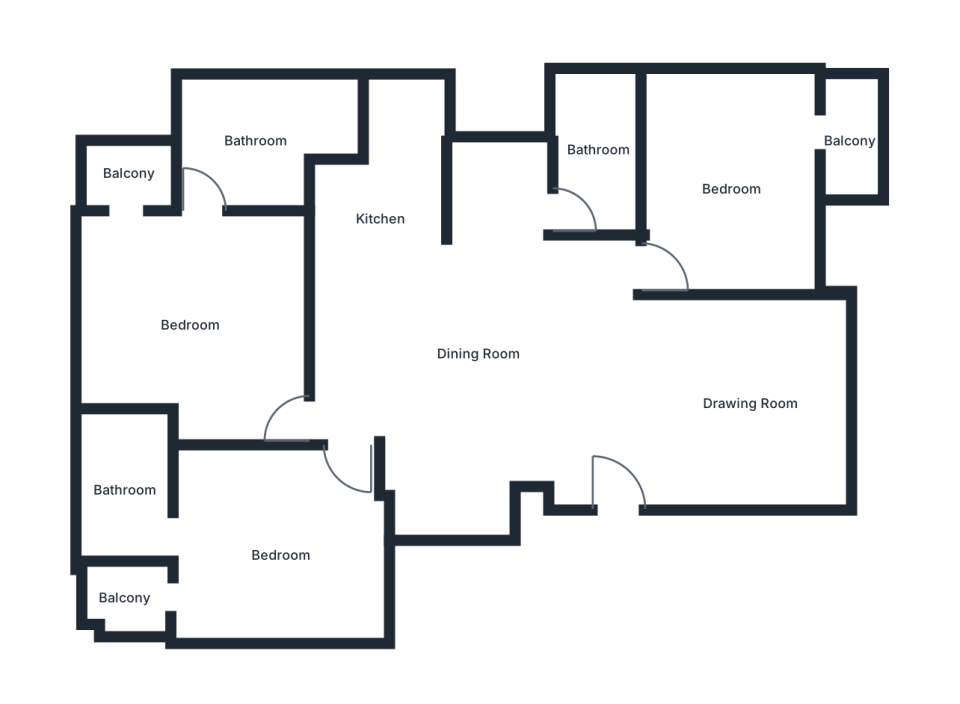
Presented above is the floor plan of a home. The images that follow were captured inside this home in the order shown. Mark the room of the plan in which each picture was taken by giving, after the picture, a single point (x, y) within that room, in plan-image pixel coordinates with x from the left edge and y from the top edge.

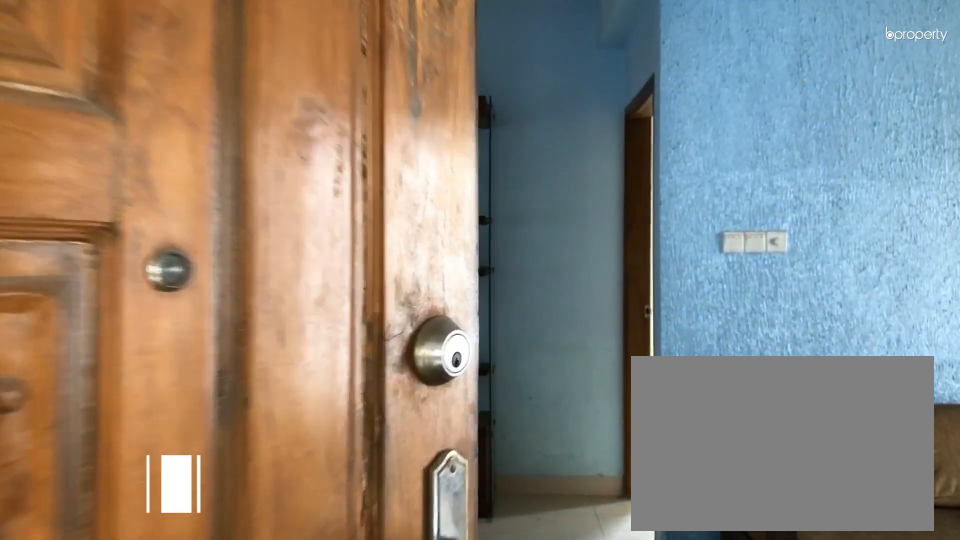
(622, 432)
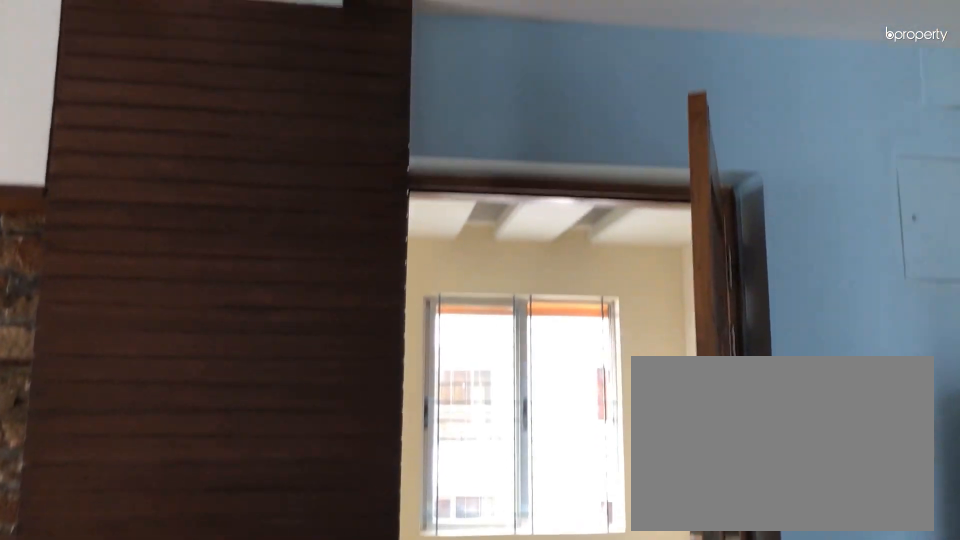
(750, 401)
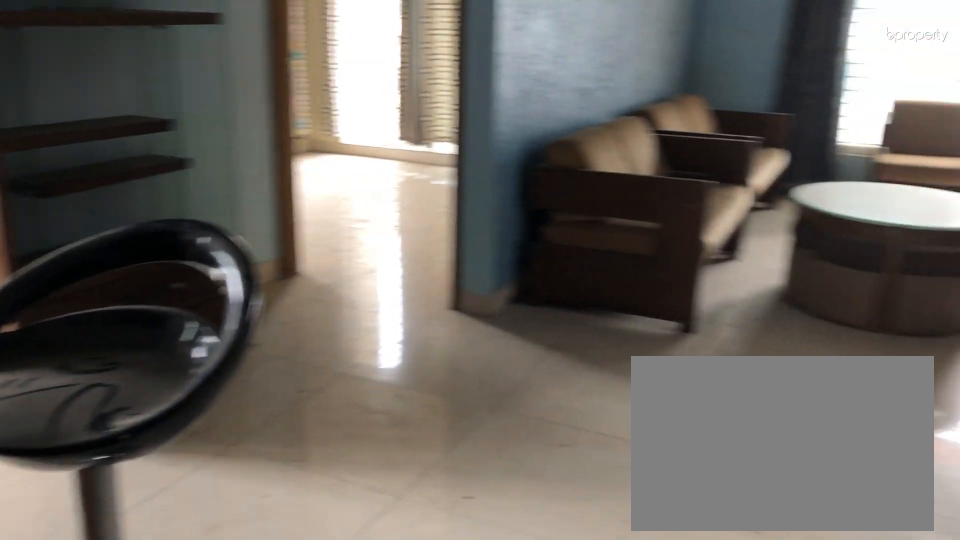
(476, 354)
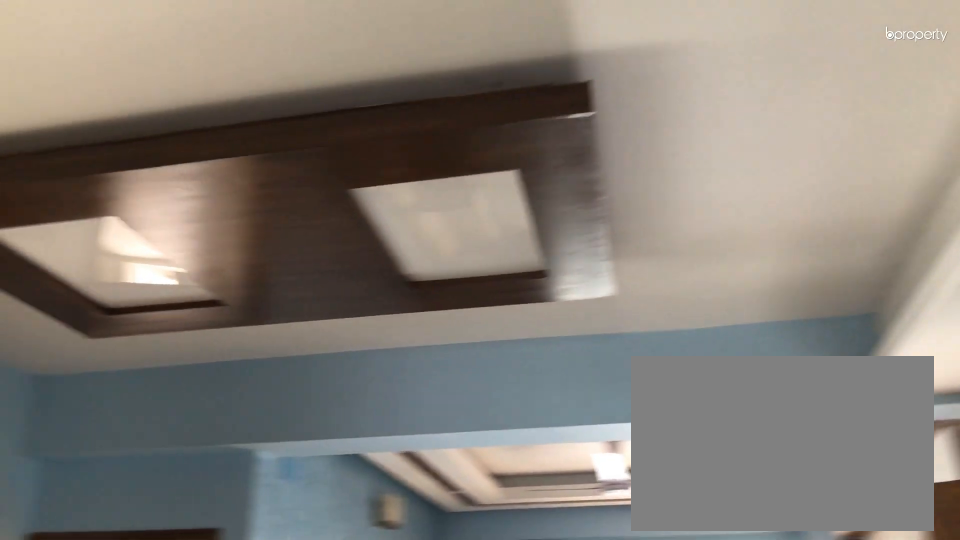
(476, 354)
